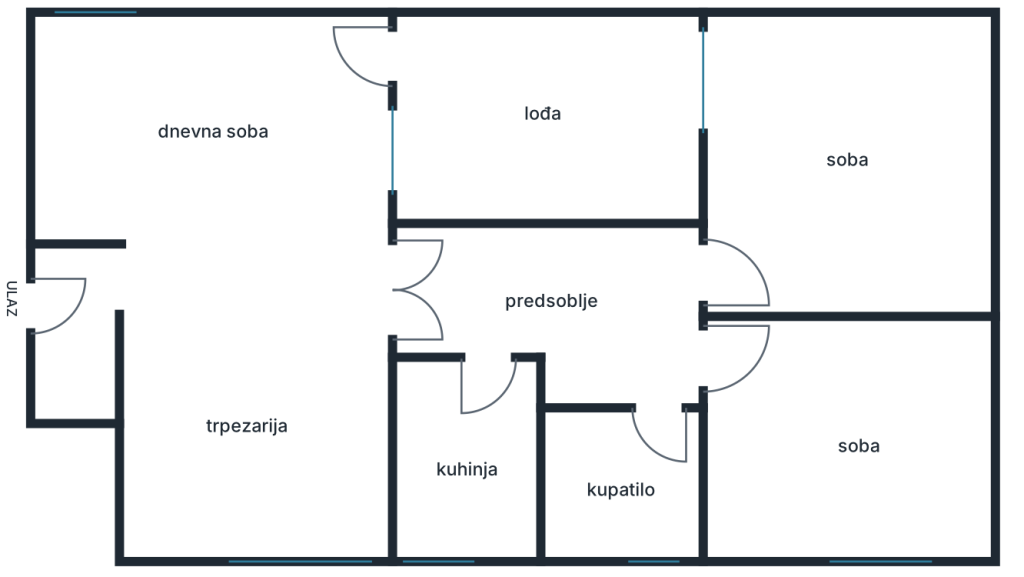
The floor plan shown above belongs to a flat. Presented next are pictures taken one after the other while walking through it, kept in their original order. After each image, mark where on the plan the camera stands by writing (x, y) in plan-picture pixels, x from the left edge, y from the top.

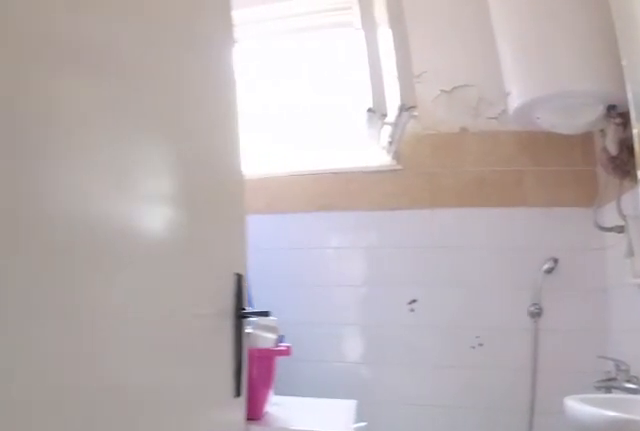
(630, 373)
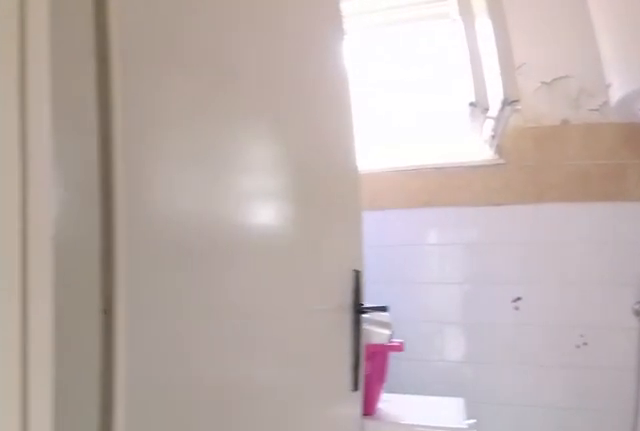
(622, 369)
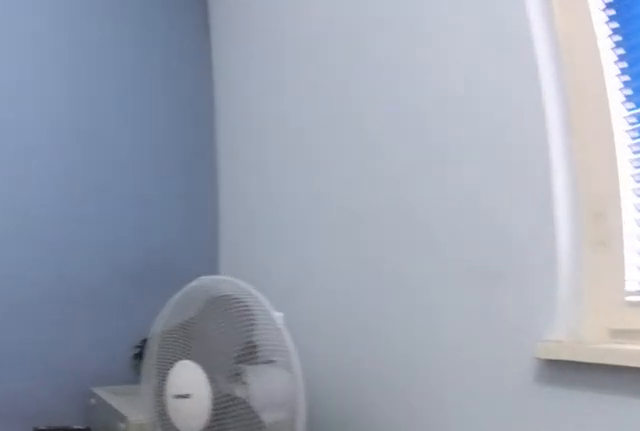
(878, 499)
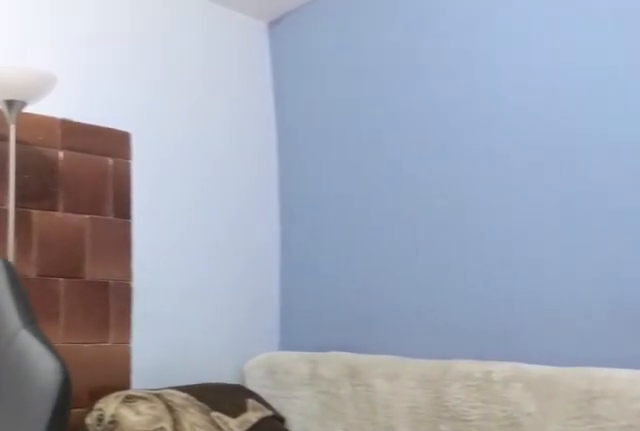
(898, 521)
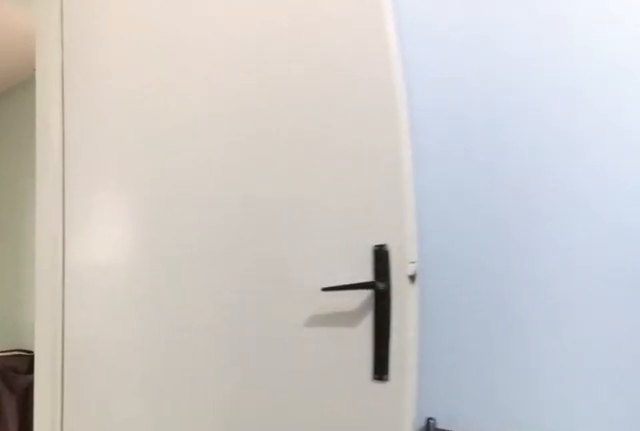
(837, 433)
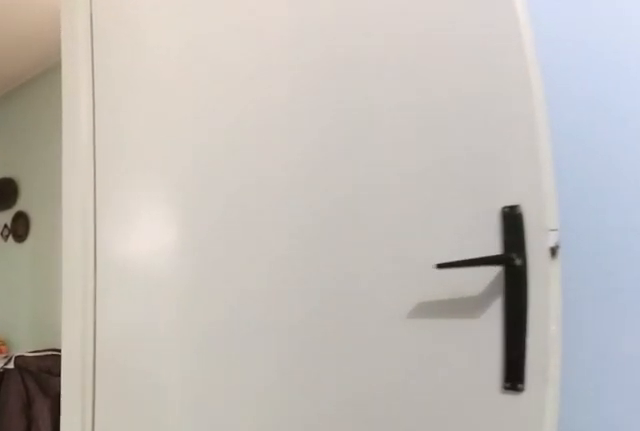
(815, 408)
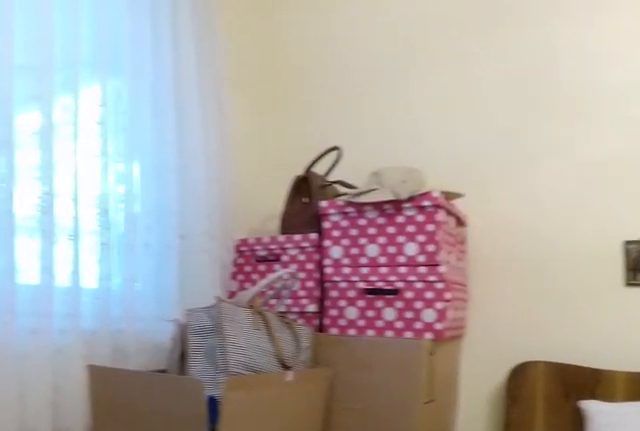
(891, 282)
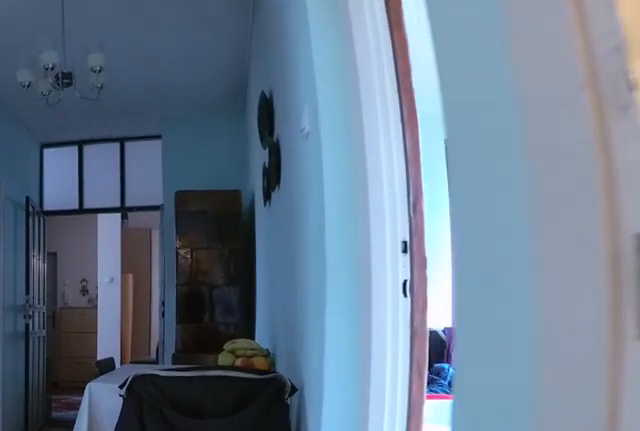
(761, 274)
